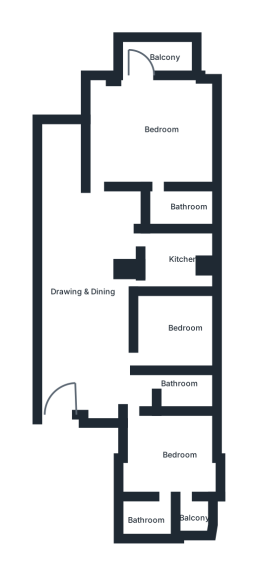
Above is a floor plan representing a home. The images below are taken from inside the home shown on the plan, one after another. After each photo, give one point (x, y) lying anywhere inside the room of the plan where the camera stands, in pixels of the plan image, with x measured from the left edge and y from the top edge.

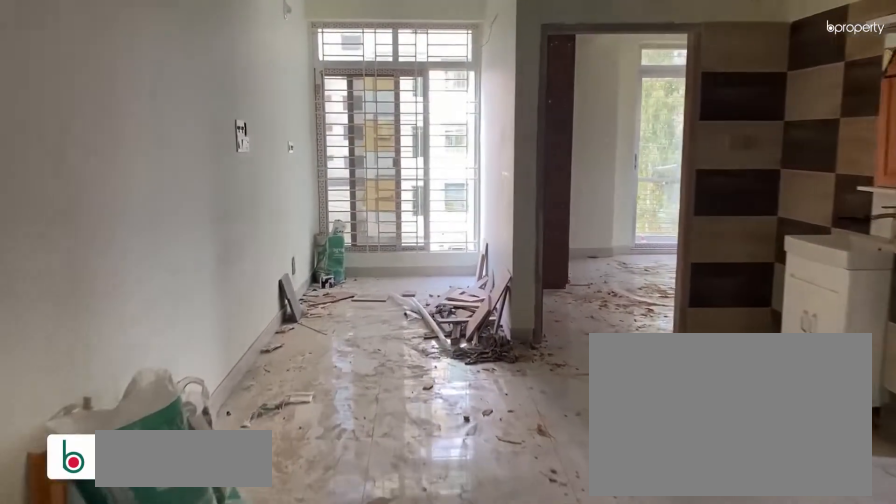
(86, 318)
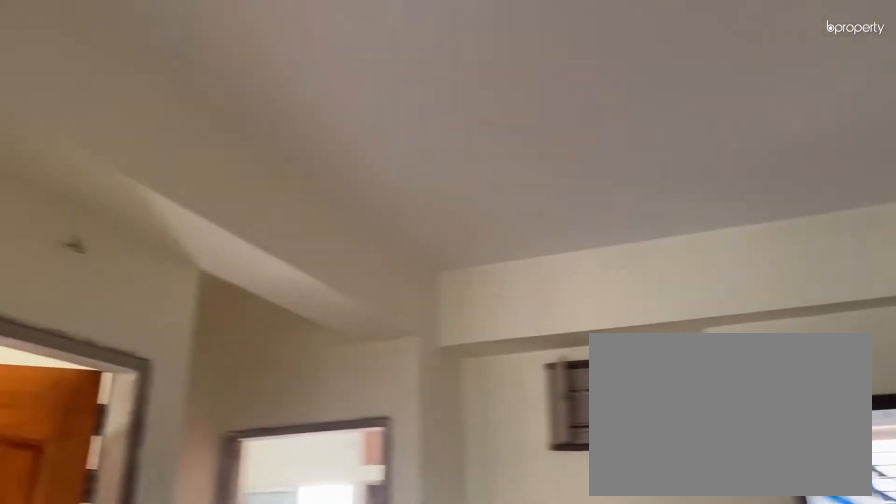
(86, 318)
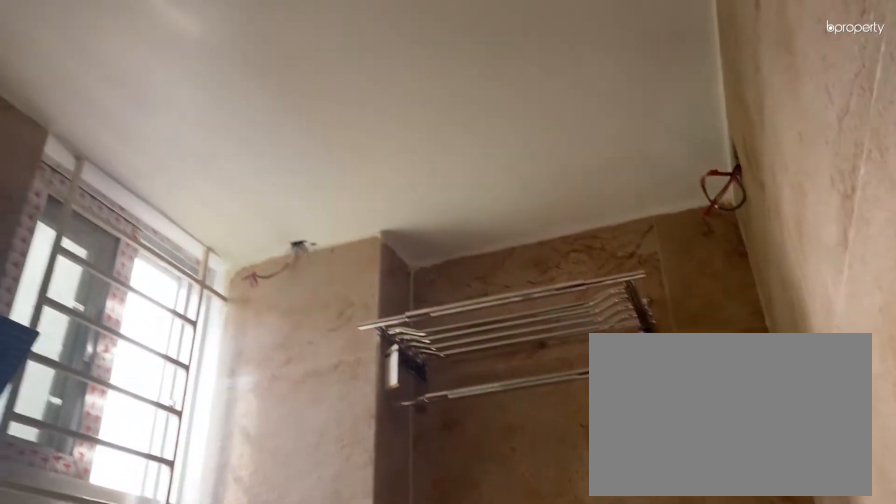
(153, 523)
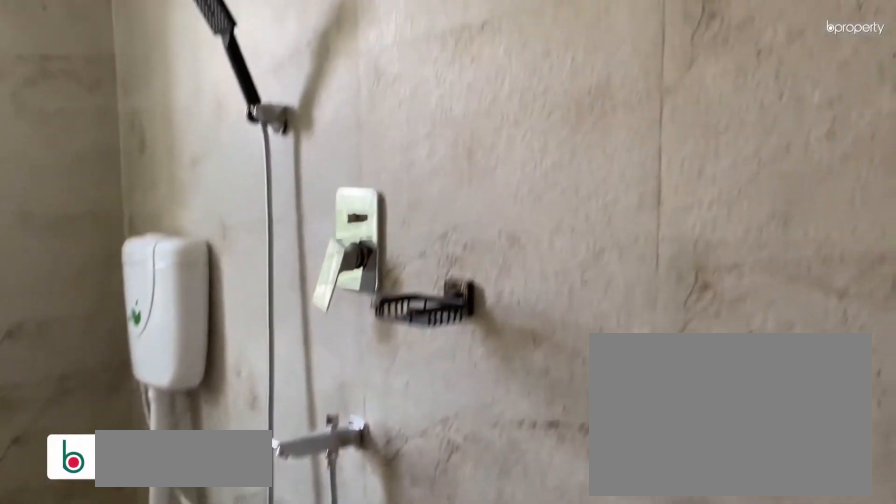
(177, 386)
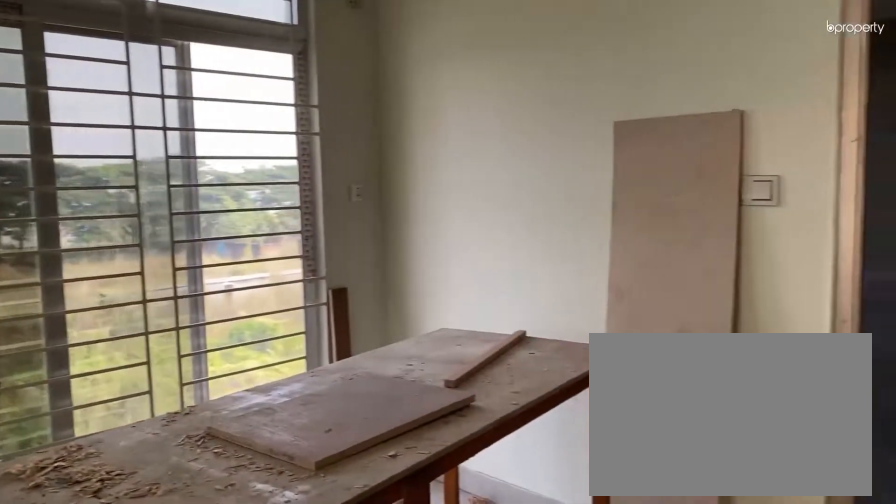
(158, 125)
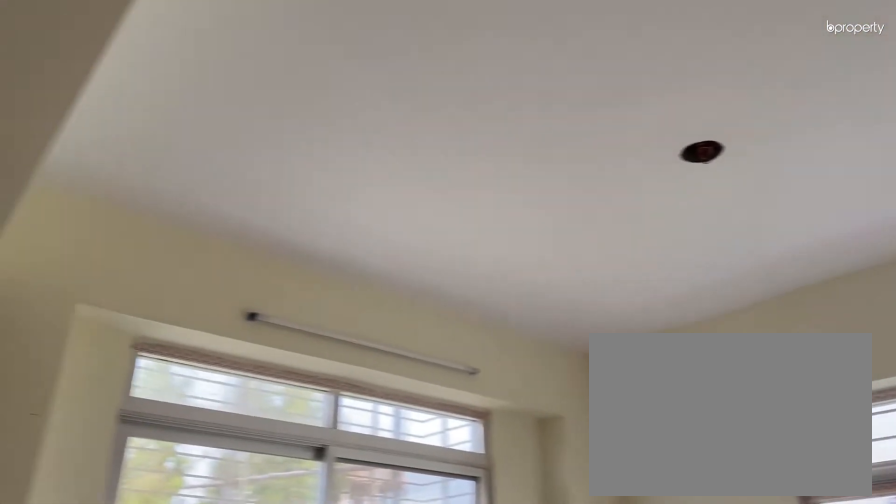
(158, 132)
